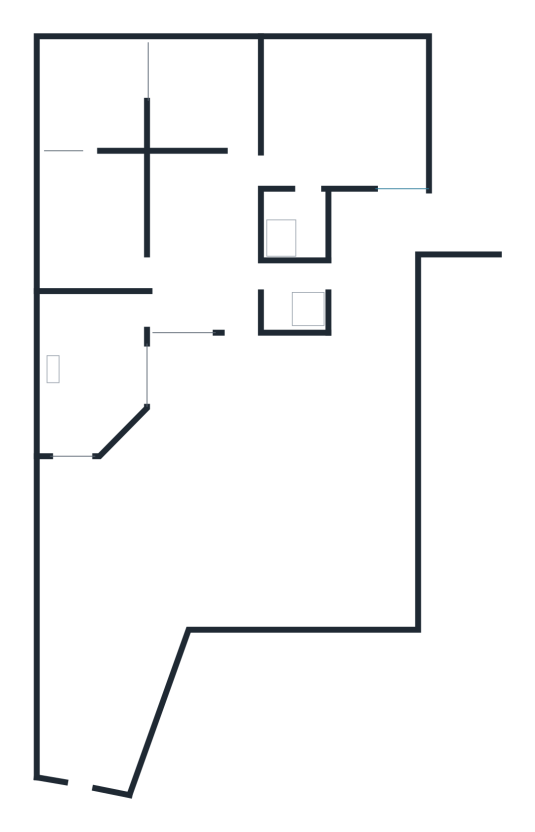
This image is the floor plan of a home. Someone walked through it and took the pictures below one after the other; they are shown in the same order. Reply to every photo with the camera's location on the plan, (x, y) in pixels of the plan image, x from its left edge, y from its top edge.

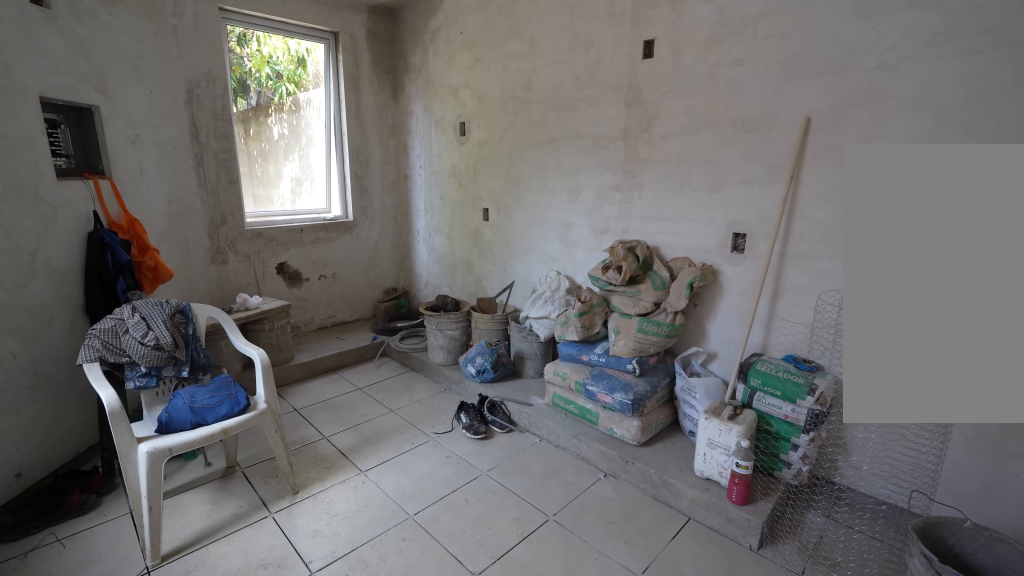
(73, 358)
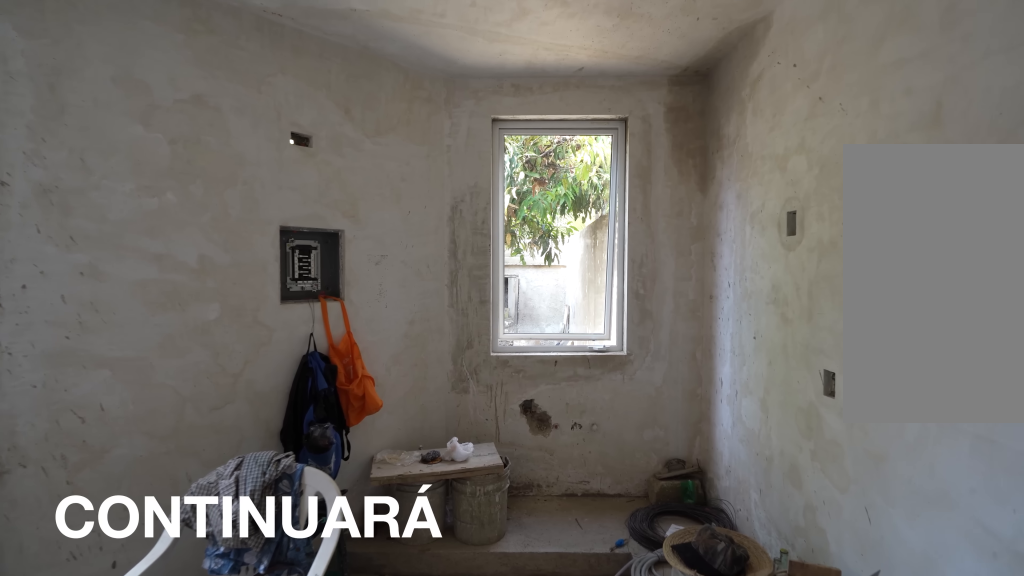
(75, 389)
